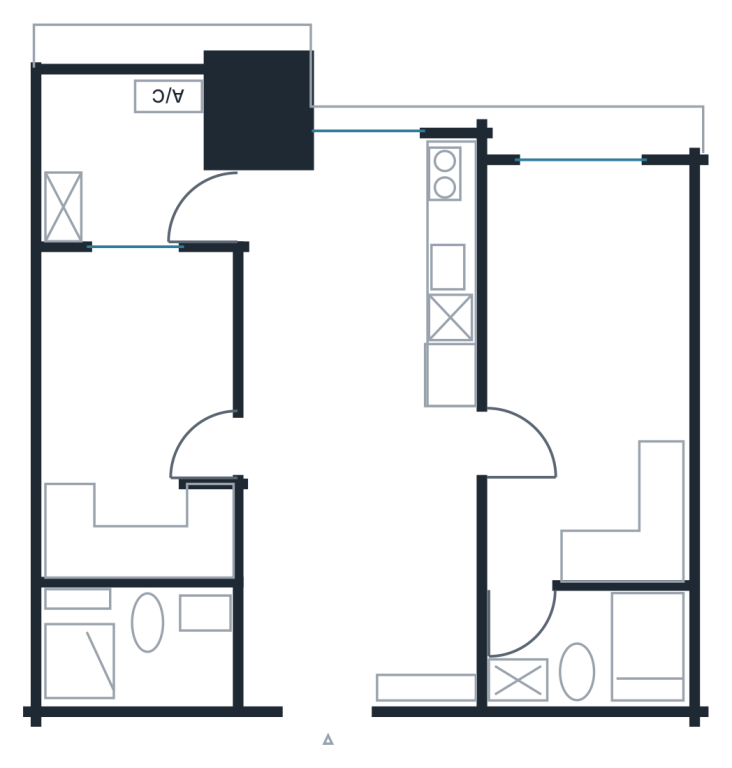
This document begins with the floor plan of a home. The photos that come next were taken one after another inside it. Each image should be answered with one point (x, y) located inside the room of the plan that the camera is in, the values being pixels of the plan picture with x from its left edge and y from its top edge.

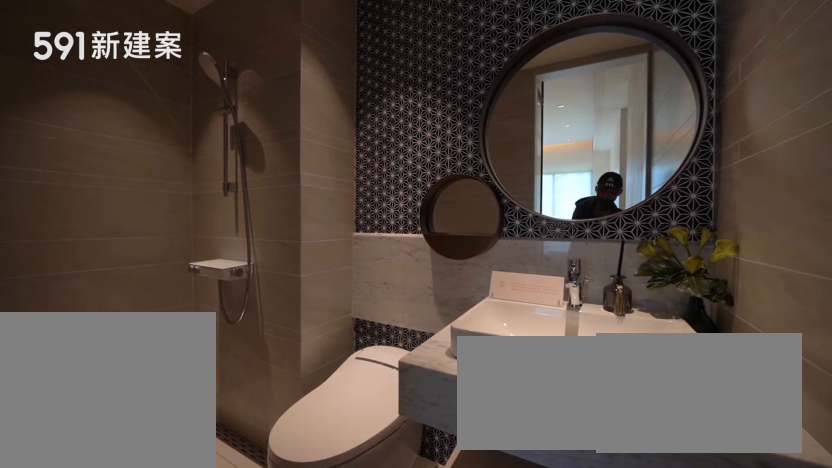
(588, 642)
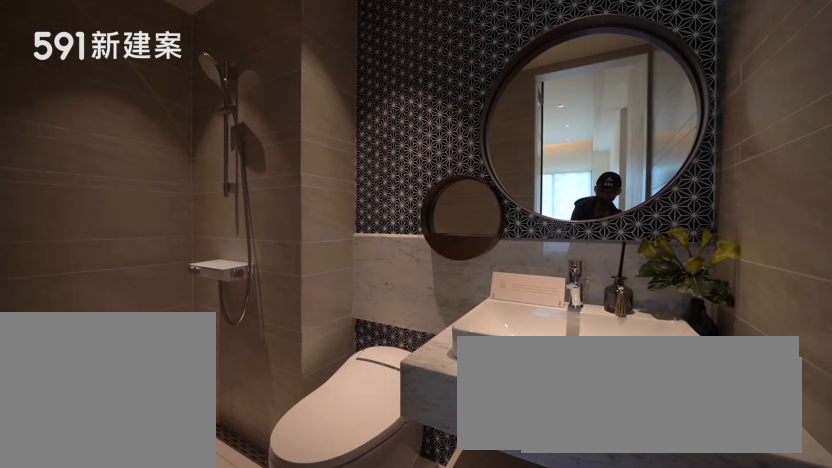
(588, 642)
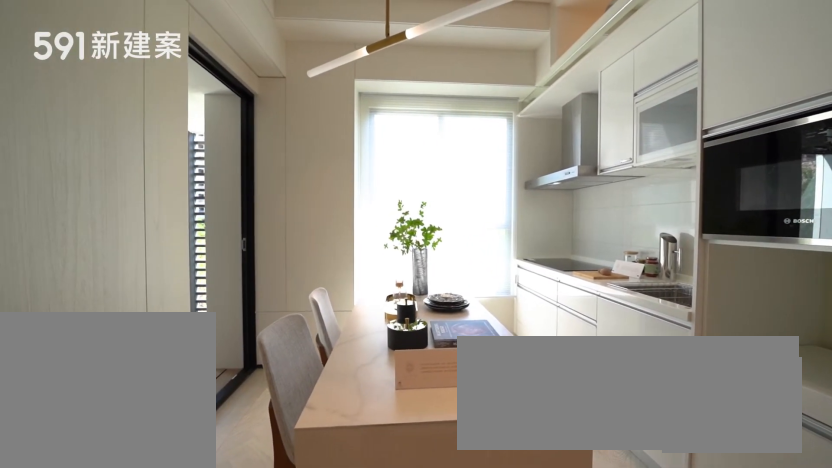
(327, 264)
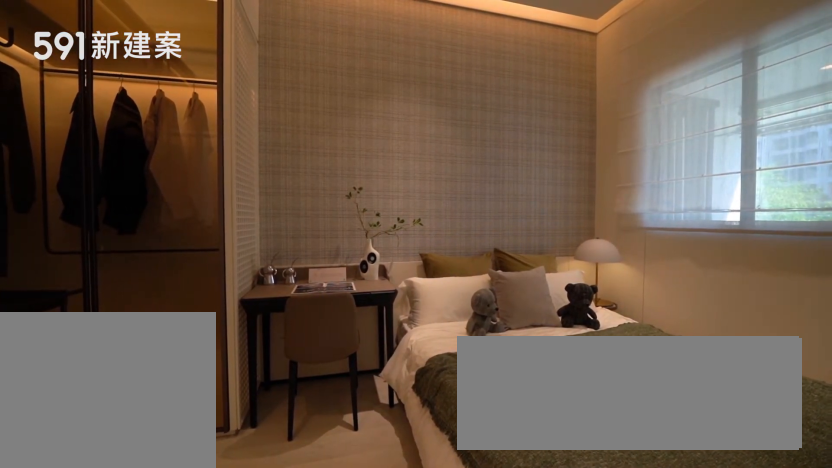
(133, 413)
